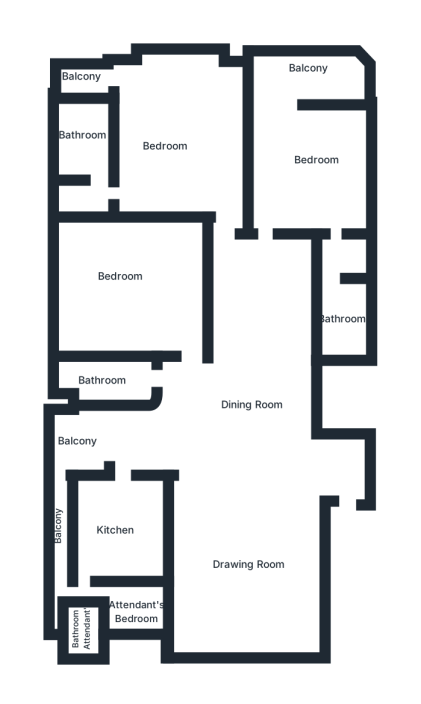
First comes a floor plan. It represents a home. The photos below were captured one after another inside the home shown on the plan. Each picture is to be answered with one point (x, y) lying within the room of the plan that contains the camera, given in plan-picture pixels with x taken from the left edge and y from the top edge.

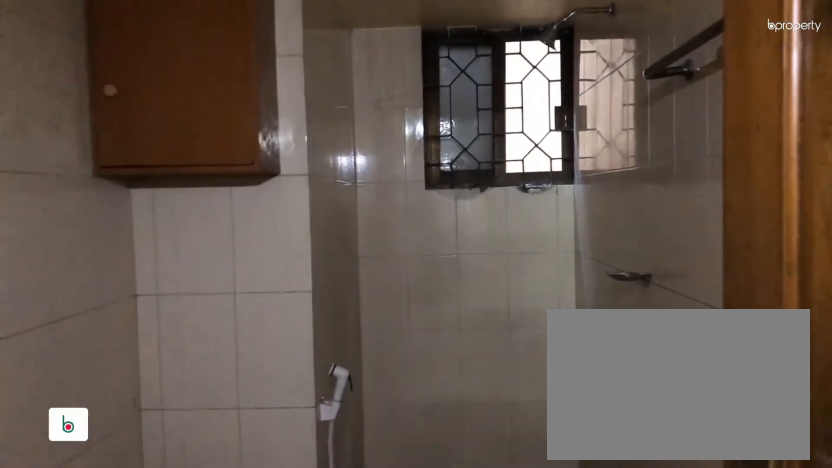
(104, 381)
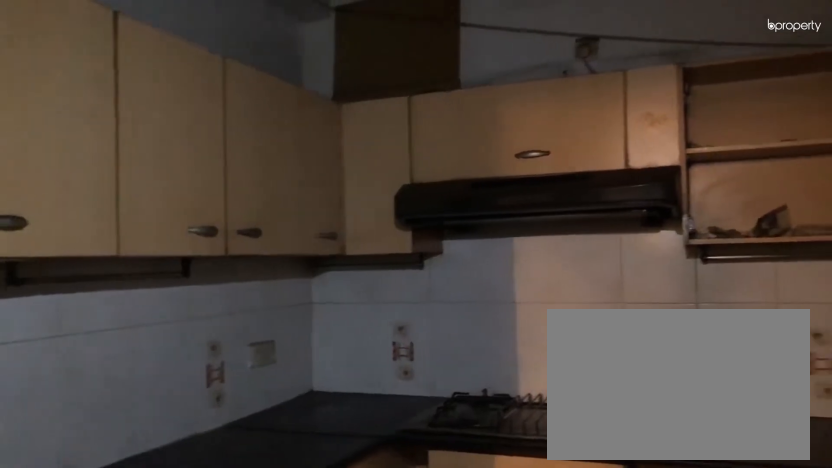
(118, 530)
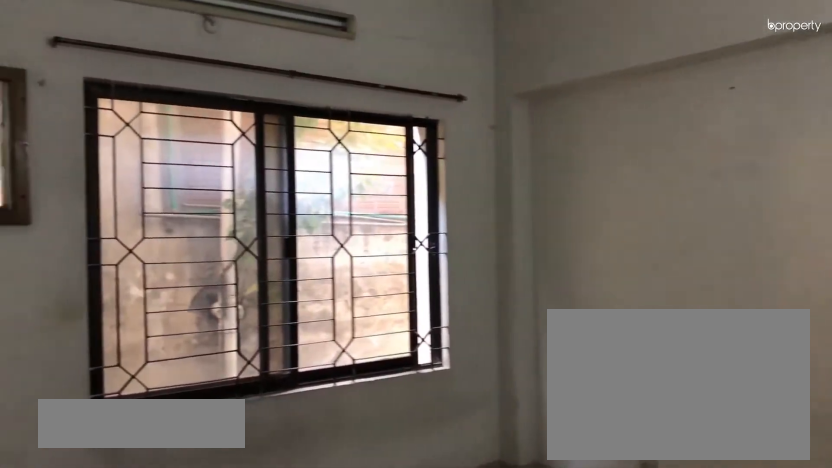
(127, 291)
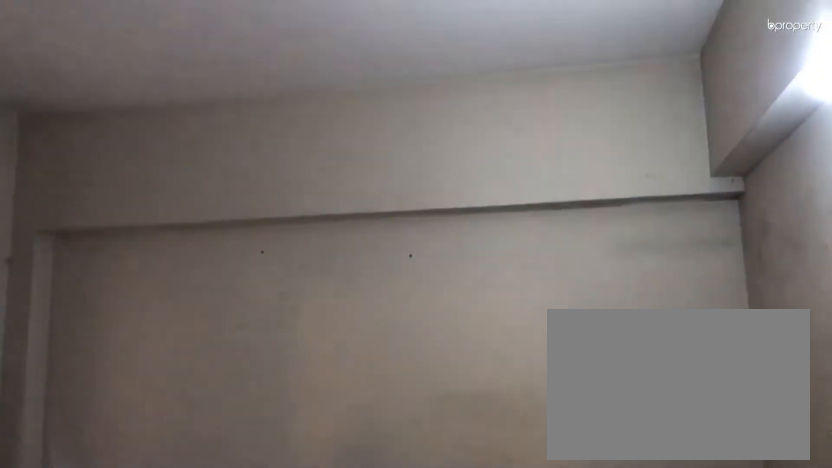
(137, 298)
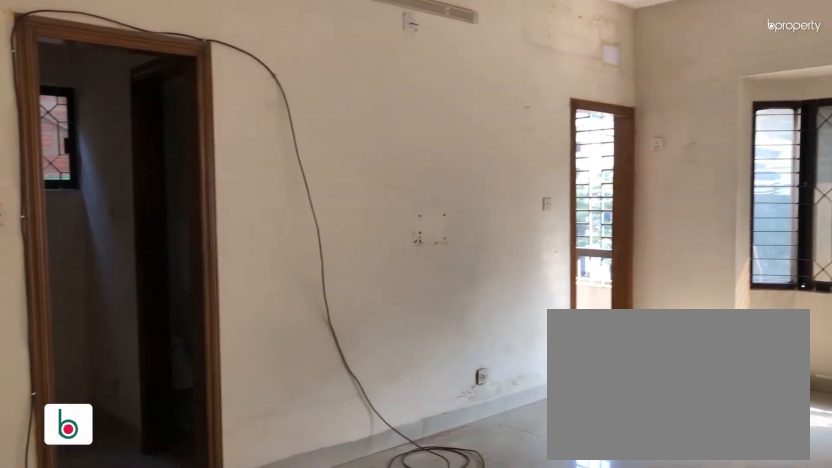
(143, 98)
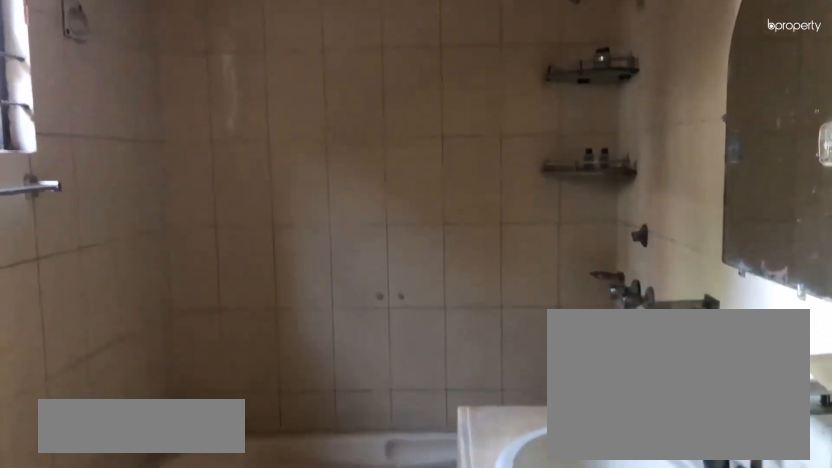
(94, 140)
